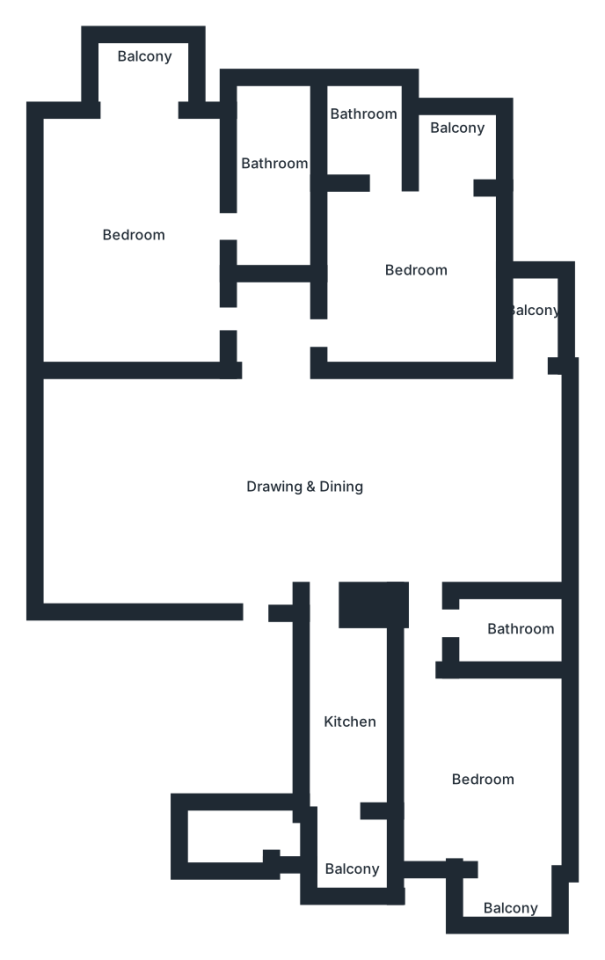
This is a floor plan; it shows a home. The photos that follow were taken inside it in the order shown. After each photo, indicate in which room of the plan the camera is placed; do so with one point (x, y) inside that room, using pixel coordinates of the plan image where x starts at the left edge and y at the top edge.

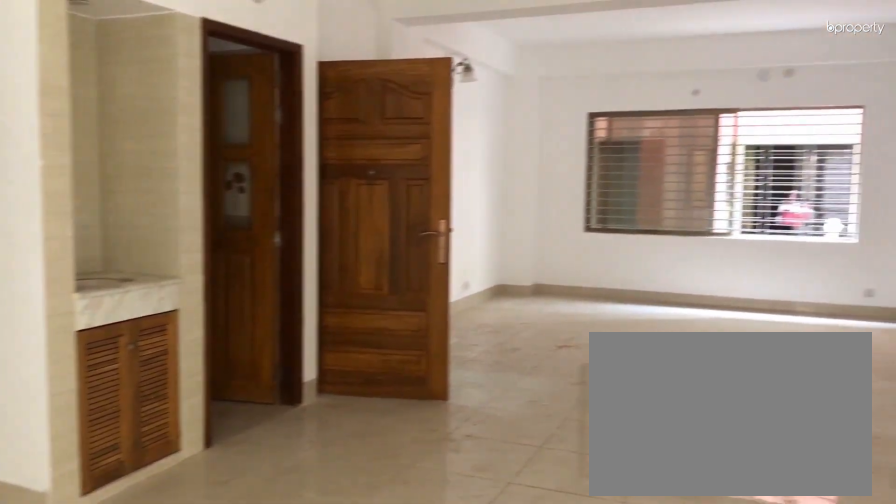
(344, 486)
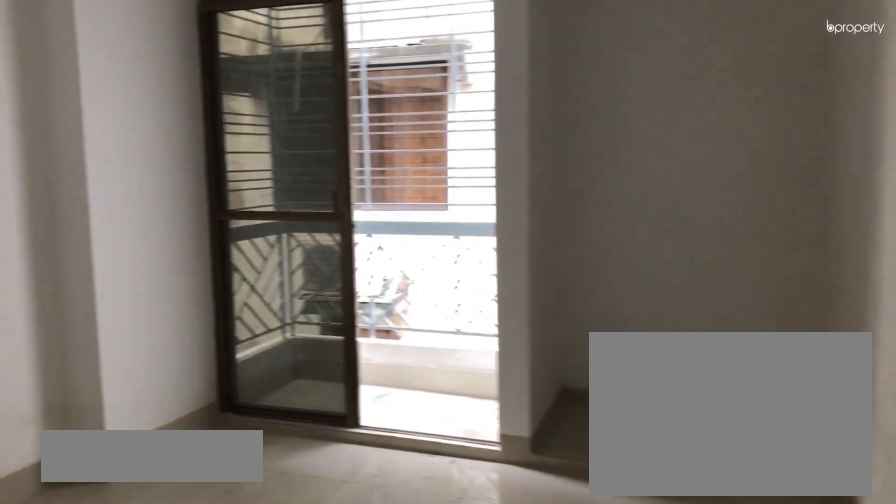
(492, 782)
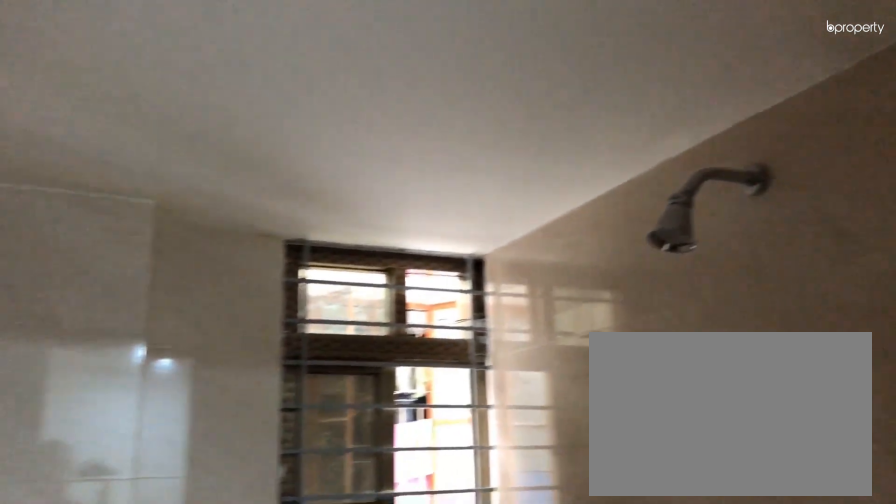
(499, 623)
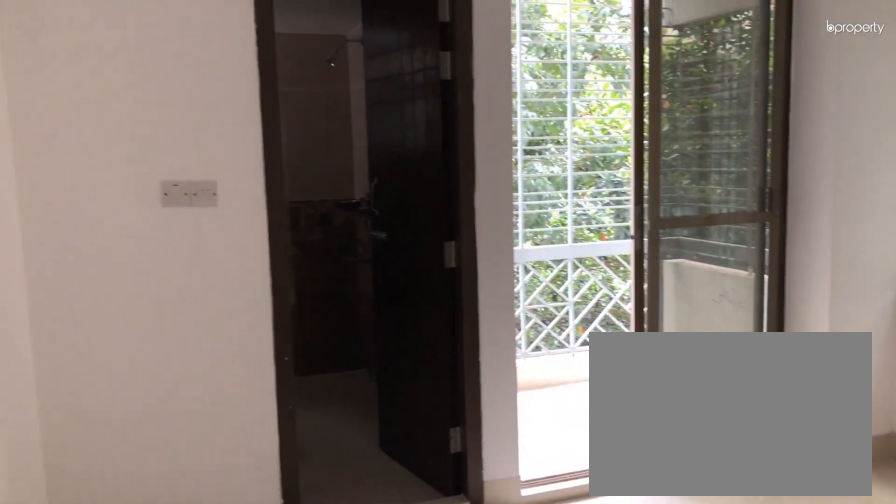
(405, 268)
